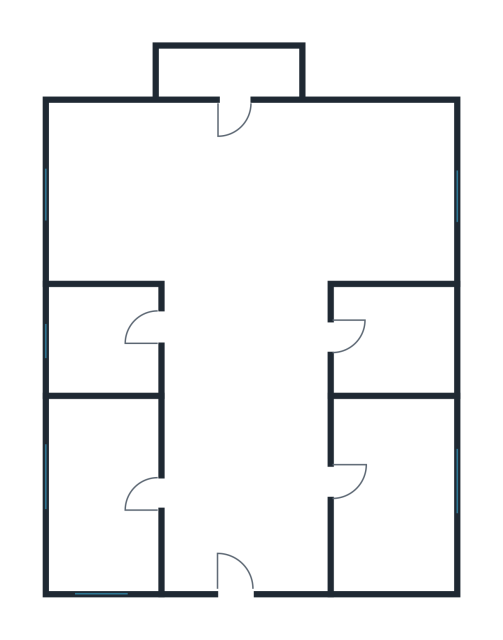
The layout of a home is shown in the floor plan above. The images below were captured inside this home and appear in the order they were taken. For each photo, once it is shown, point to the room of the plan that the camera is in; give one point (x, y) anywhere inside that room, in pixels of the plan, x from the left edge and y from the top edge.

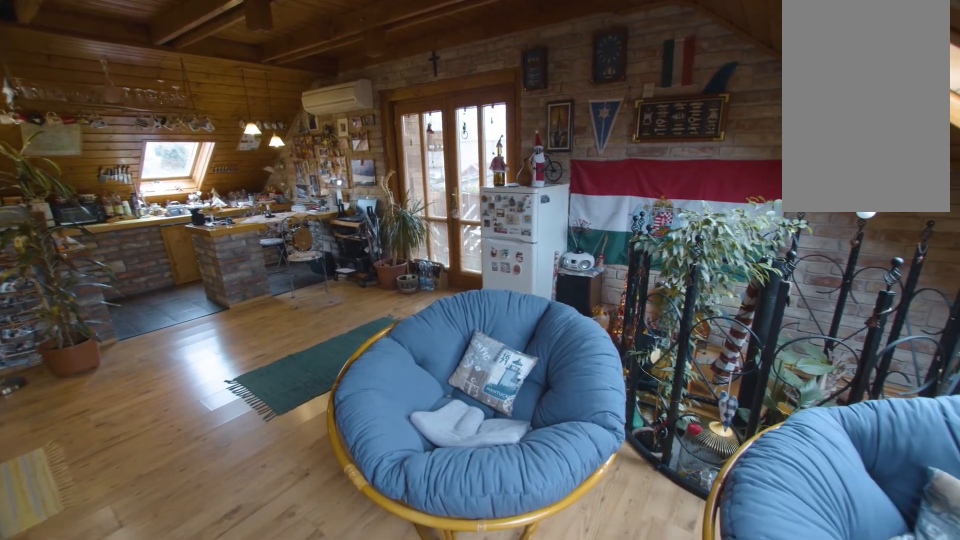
(384, 191)
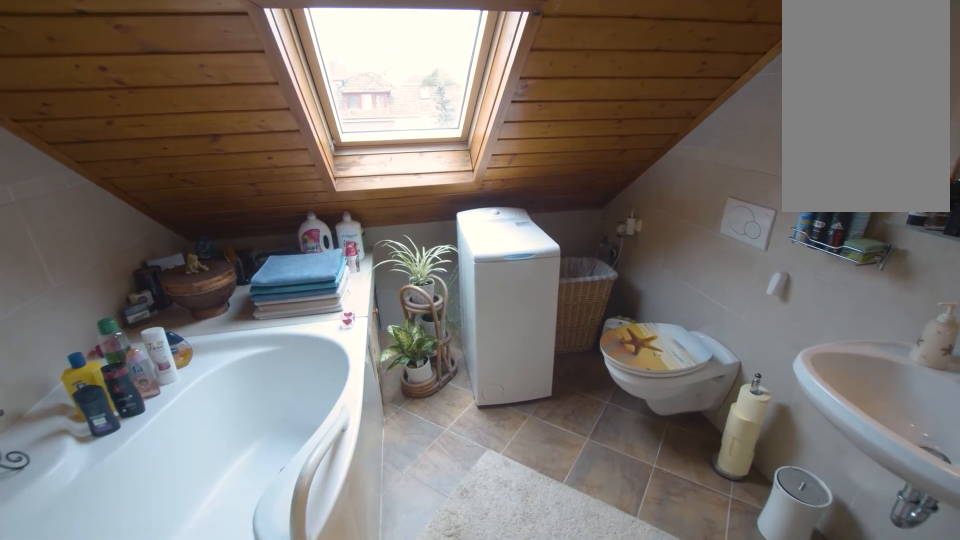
(104, 341)
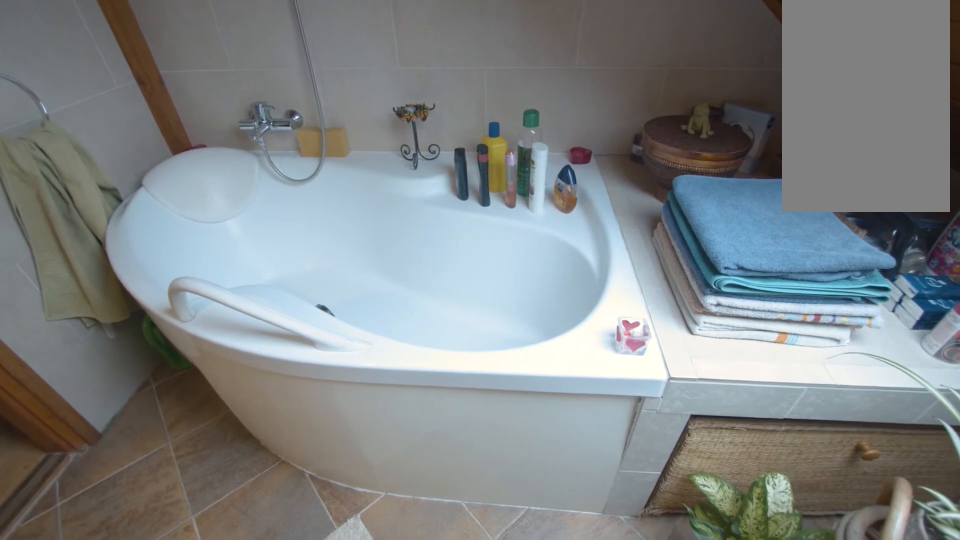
(104, 341)
